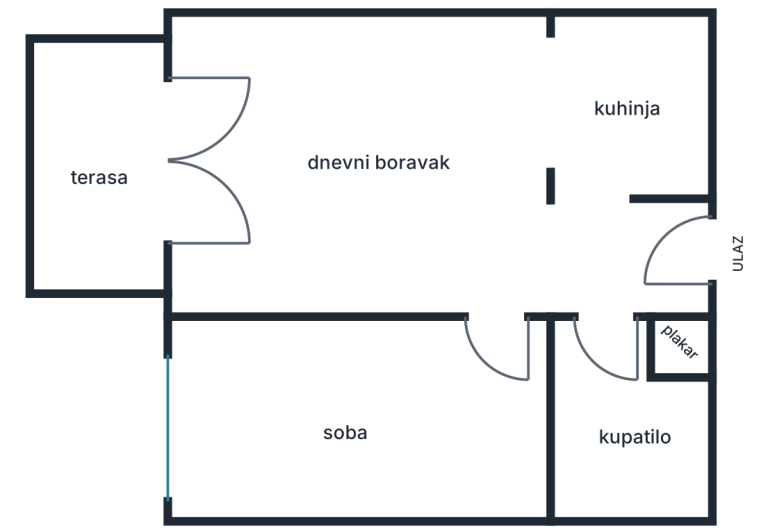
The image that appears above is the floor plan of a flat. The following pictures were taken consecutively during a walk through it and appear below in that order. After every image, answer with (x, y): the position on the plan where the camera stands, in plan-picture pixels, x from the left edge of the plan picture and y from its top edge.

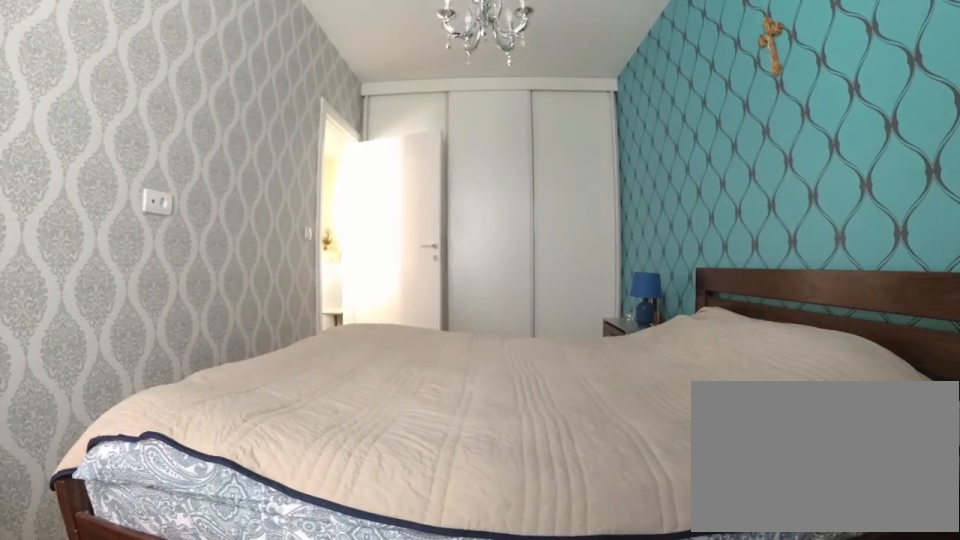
(201, 411)
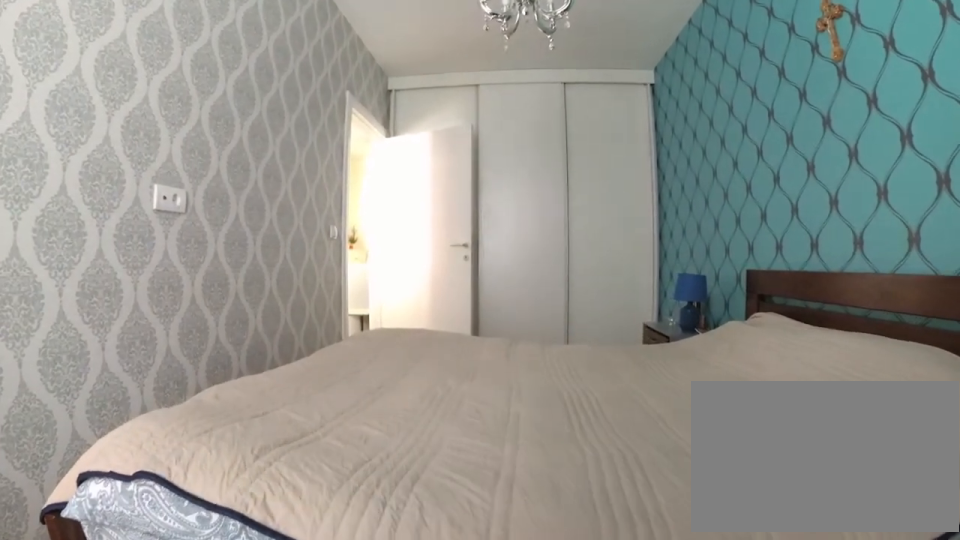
(215, 406)
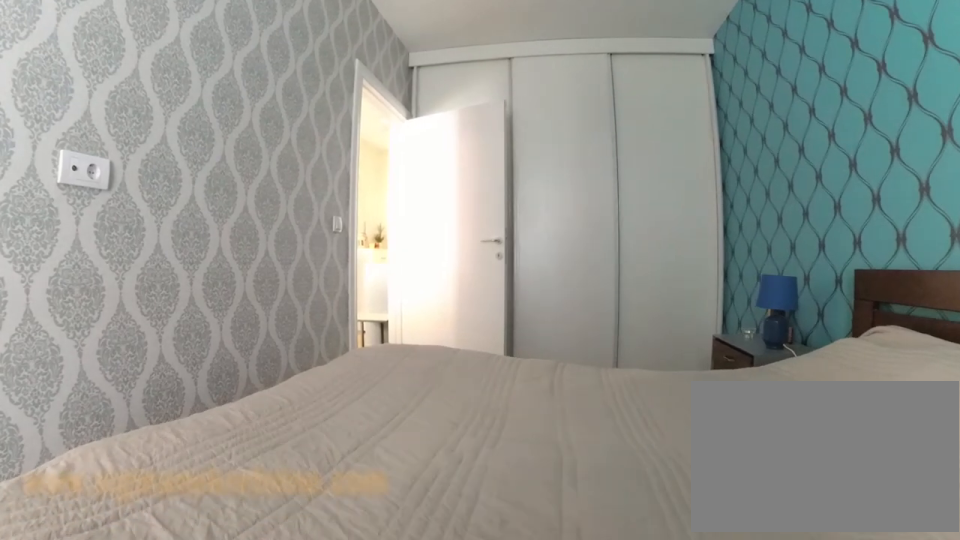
(249, 395)
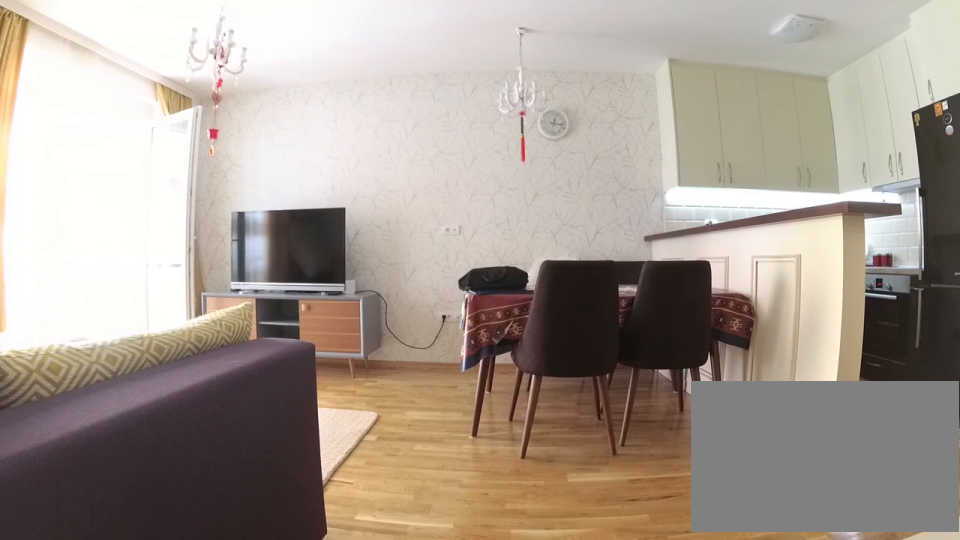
(494, 328)
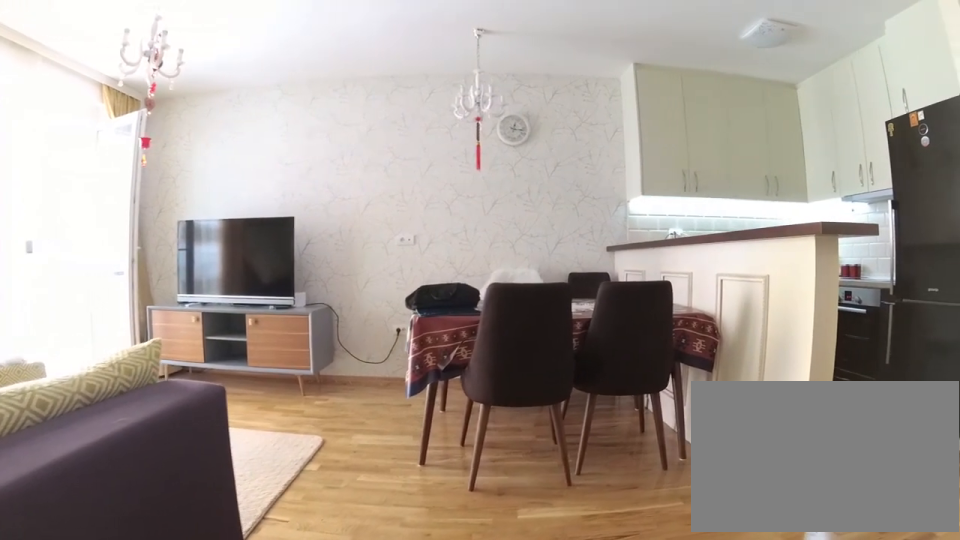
(490, 326)
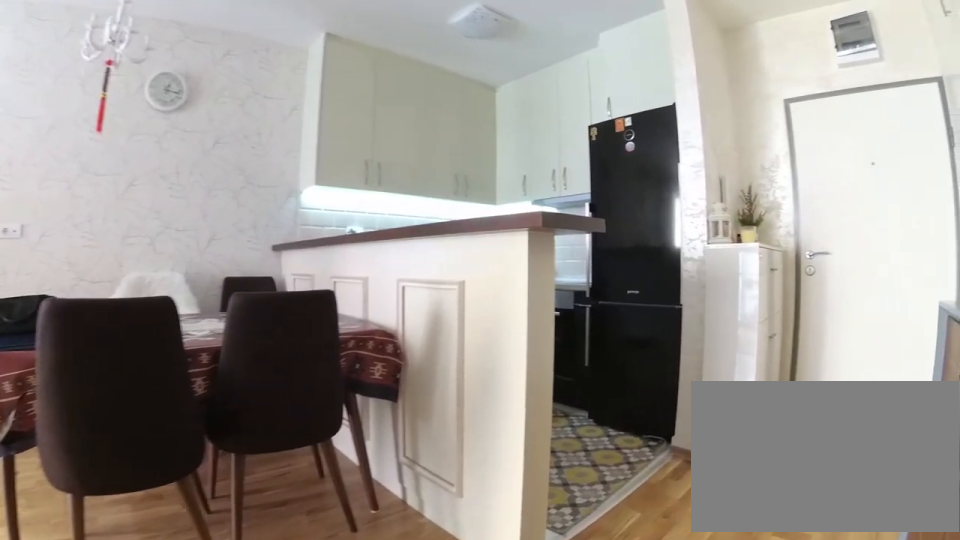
(482, 287)
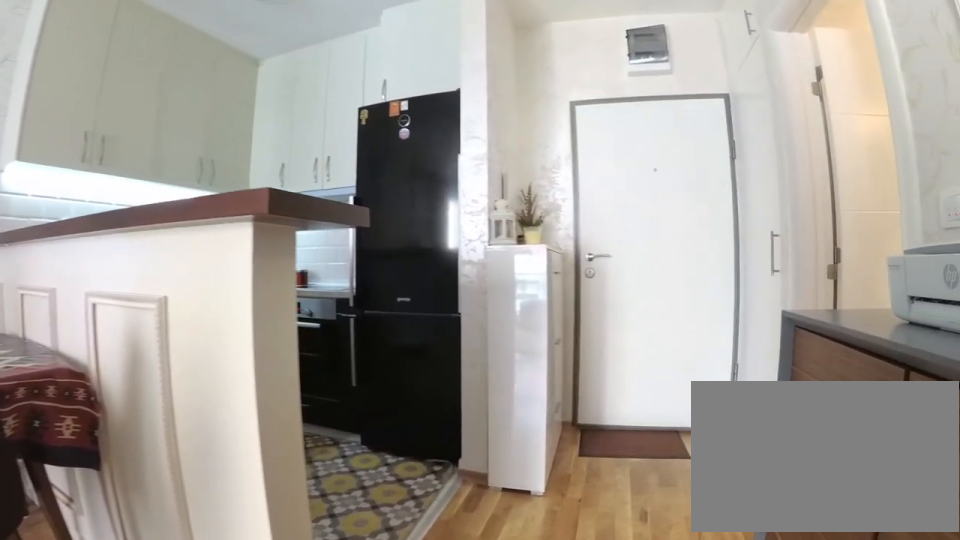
(495, 259)
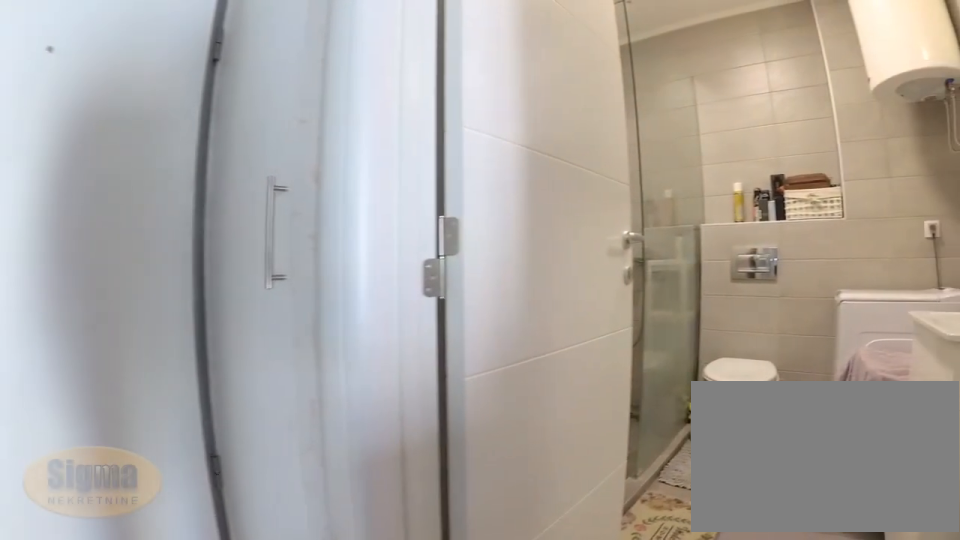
(605, 254)
